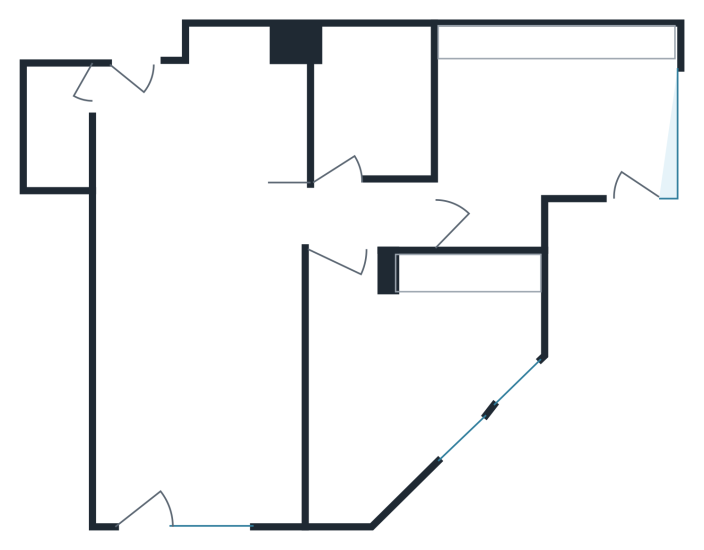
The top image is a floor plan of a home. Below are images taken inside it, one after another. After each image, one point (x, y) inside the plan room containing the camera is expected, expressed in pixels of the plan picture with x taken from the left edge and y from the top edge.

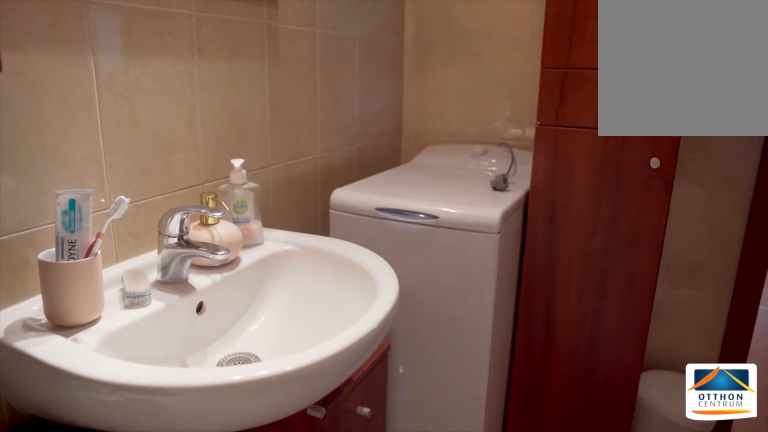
(369, 104)
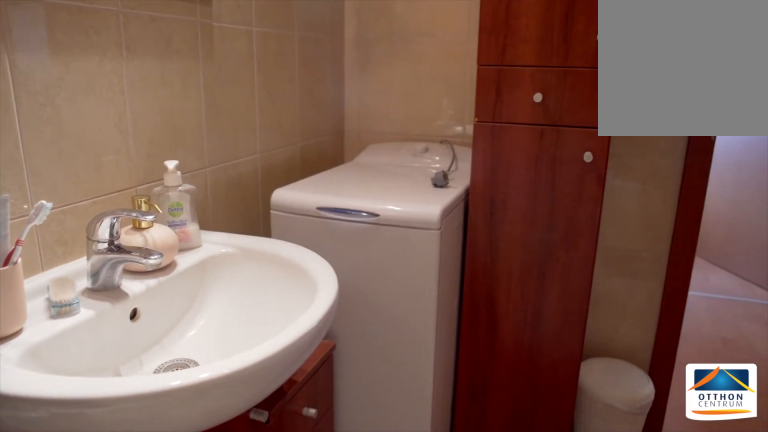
(369, 105)
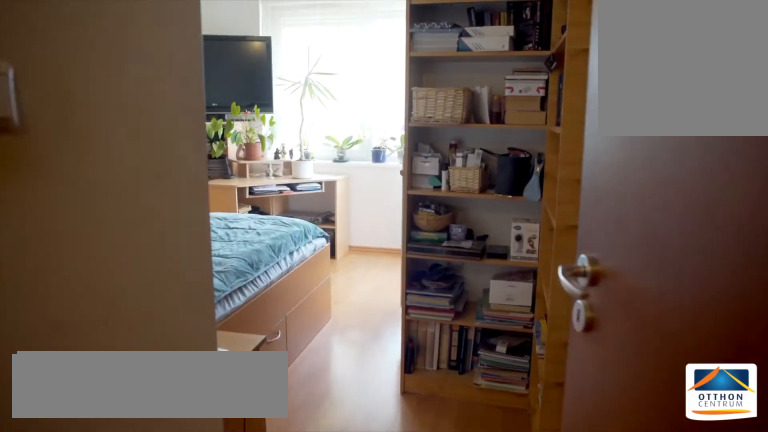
(523, 125)
